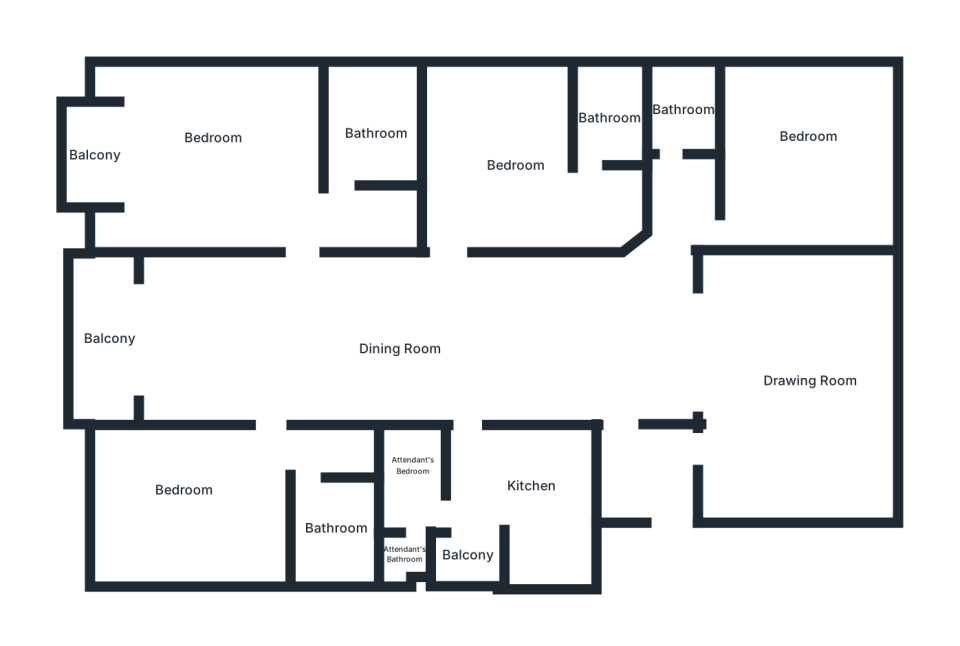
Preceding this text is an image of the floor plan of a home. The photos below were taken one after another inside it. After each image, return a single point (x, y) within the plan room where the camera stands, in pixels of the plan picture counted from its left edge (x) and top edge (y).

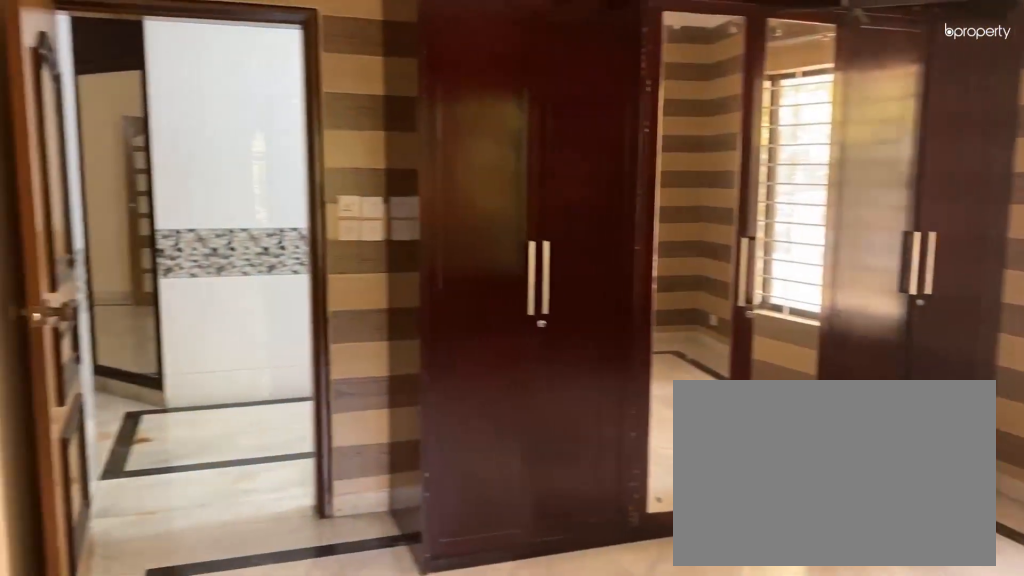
(806, 142)
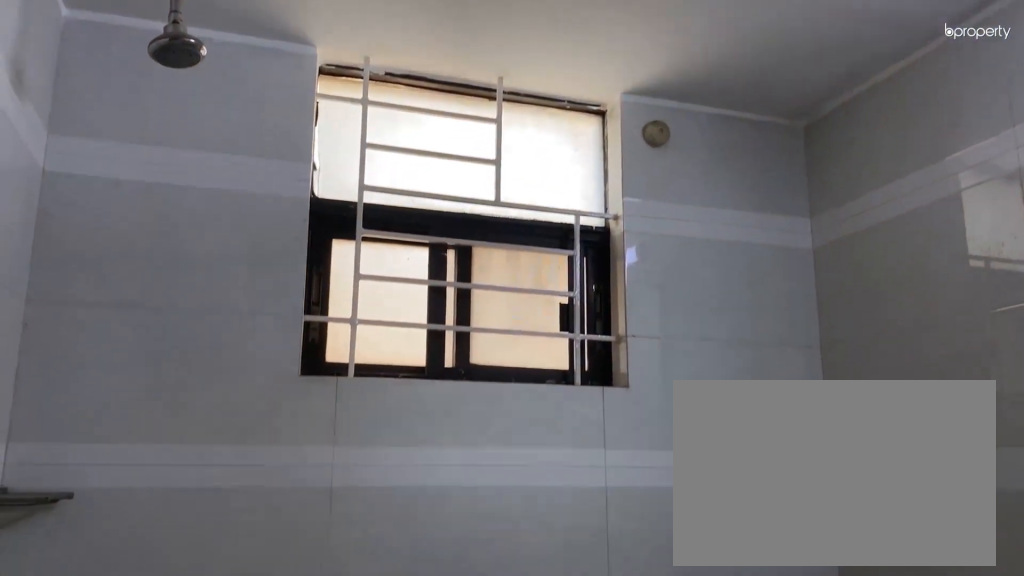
(678, 101)
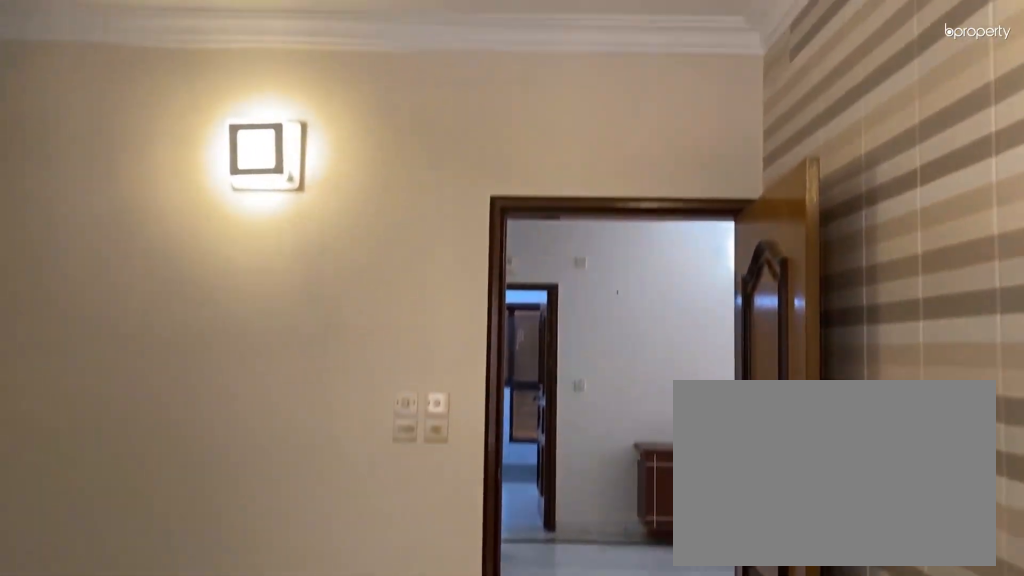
(532, 172)
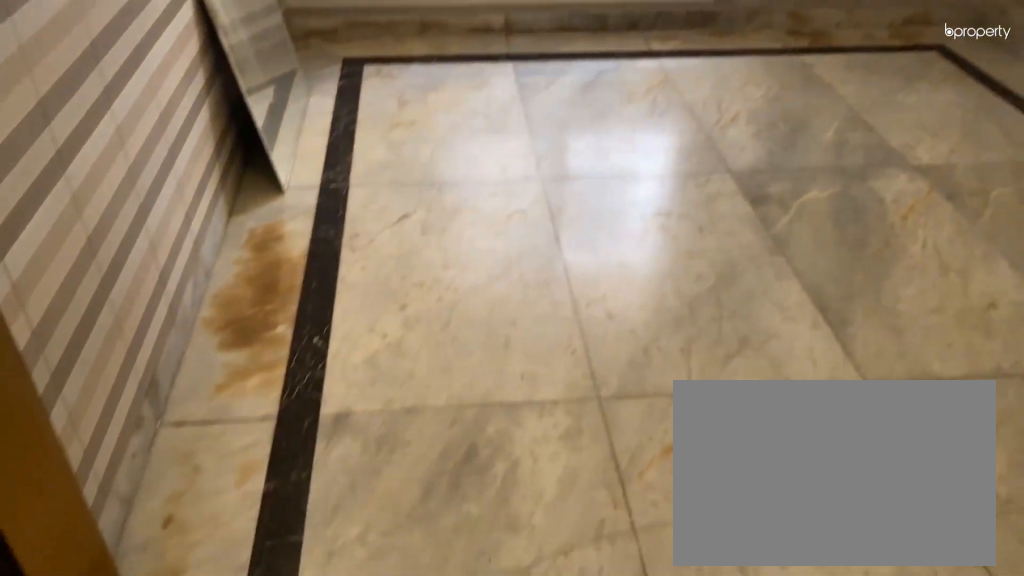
(532, 172)
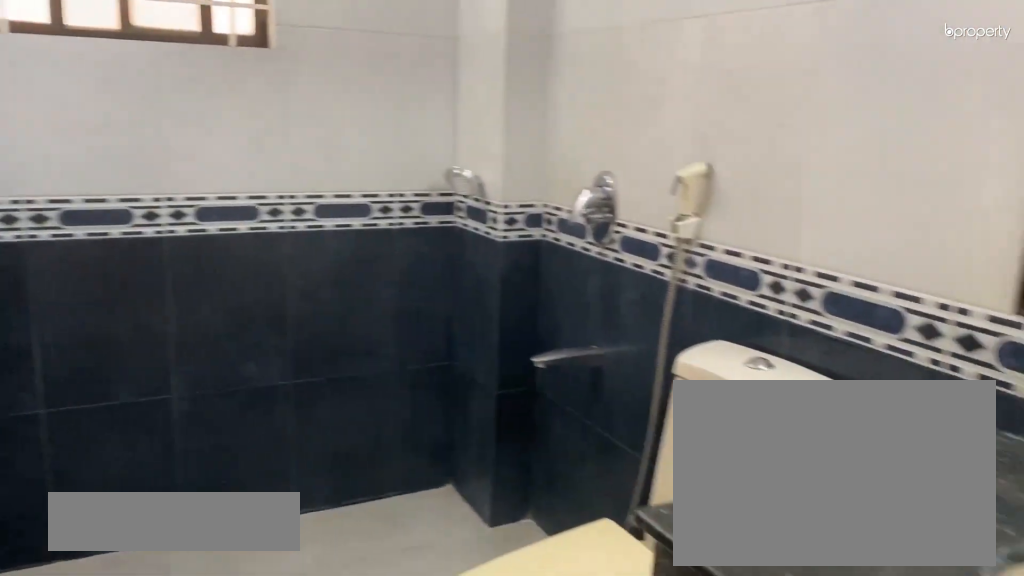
(610, 115)
